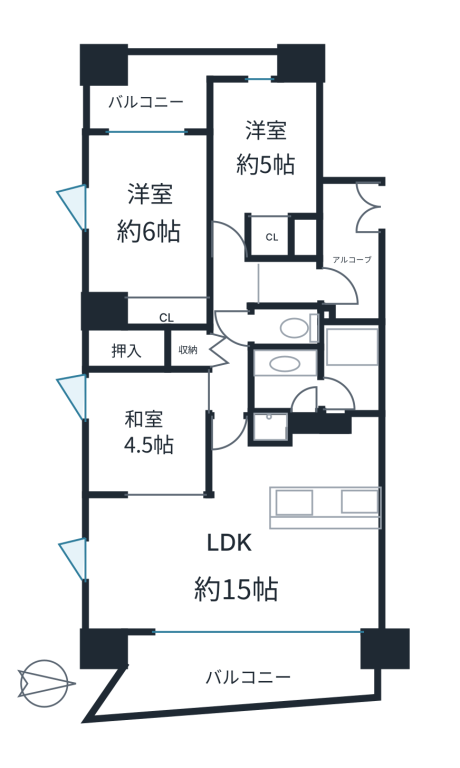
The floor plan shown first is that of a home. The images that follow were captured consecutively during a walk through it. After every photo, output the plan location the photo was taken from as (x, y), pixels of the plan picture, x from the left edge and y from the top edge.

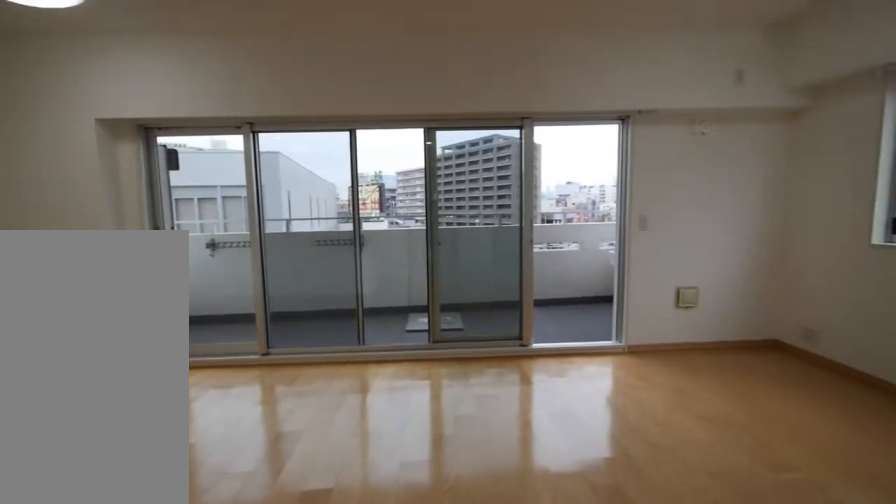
(149, 547)
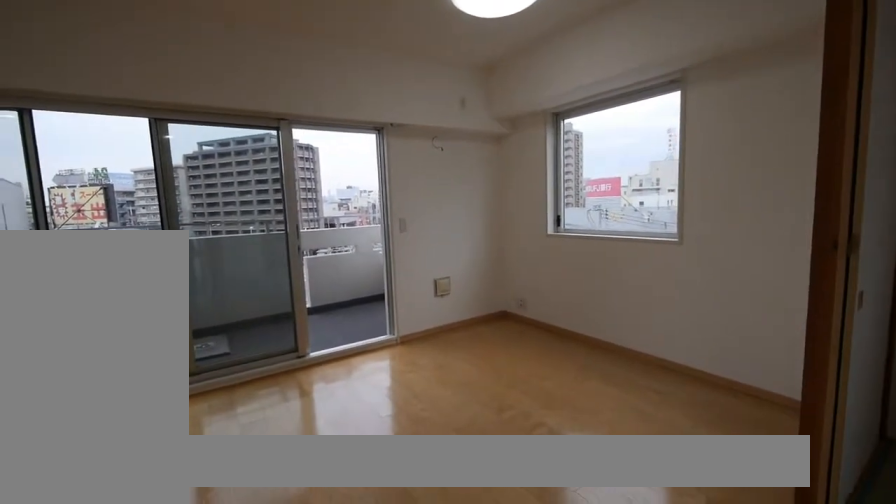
(149, 547)
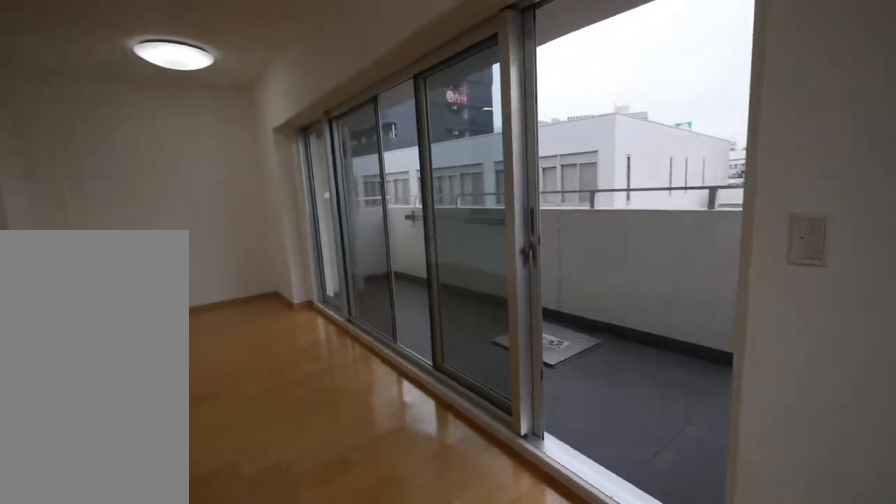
(149, 547)
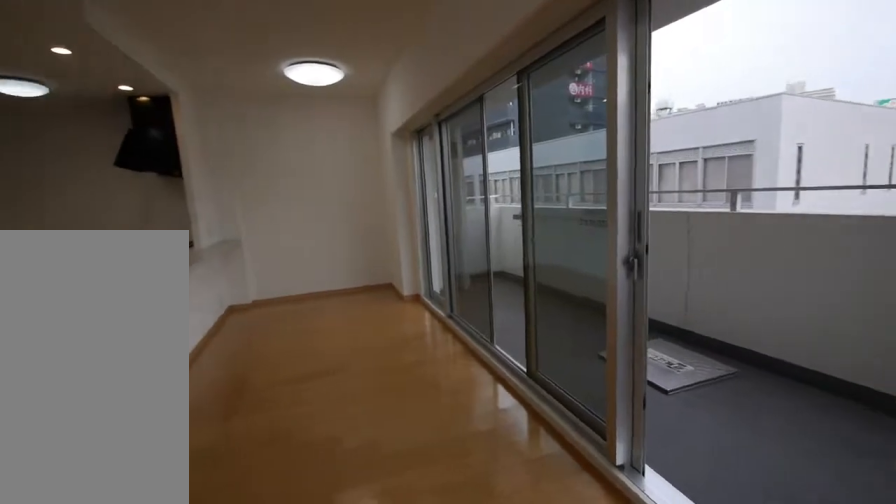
(149, 546)
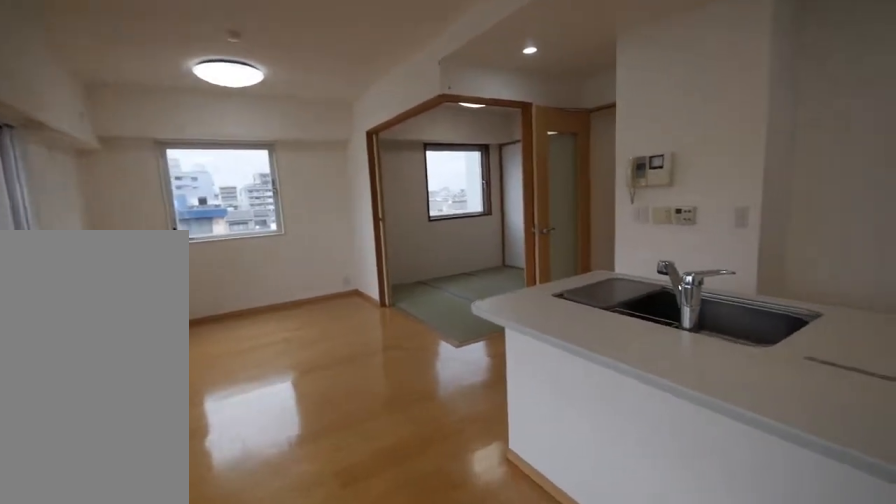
(300, 574)
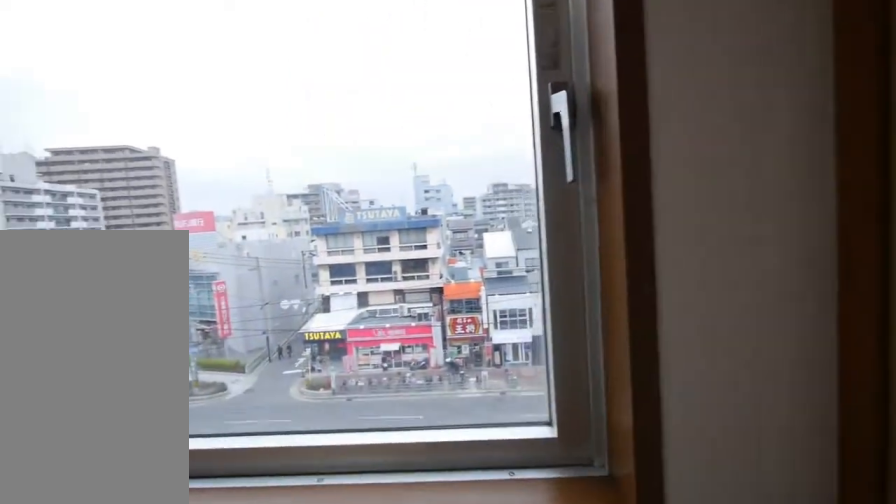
(133, 448)
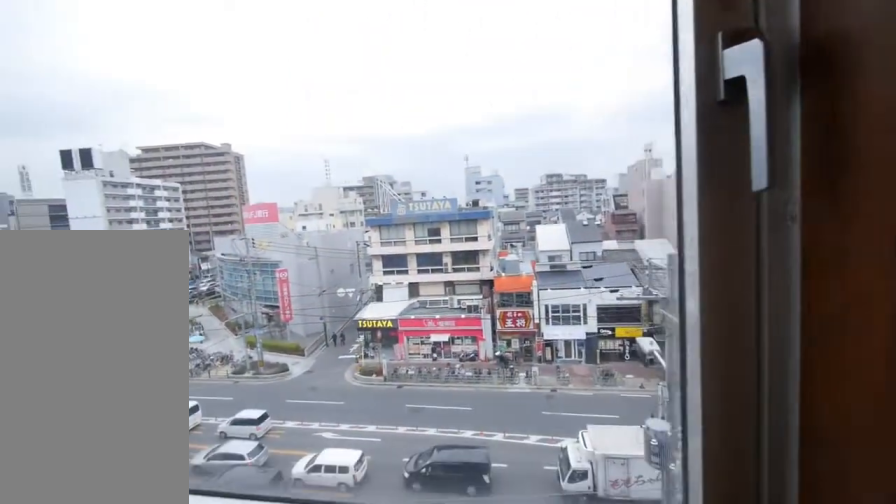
(132, 448)
